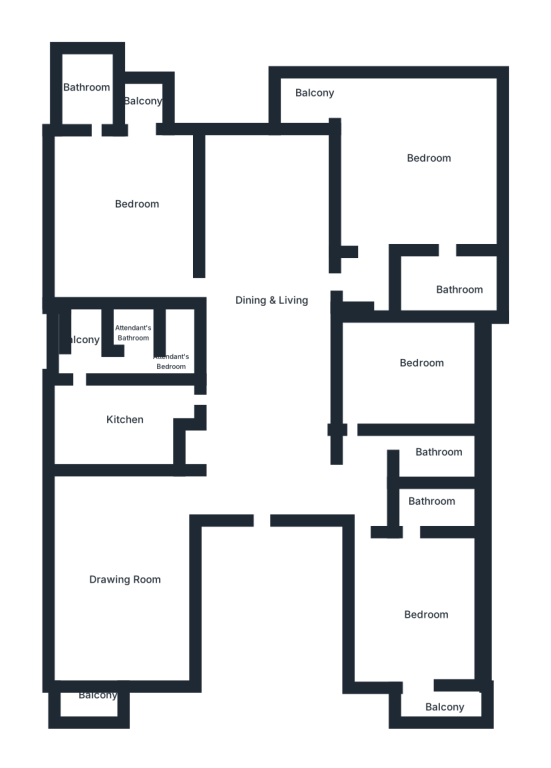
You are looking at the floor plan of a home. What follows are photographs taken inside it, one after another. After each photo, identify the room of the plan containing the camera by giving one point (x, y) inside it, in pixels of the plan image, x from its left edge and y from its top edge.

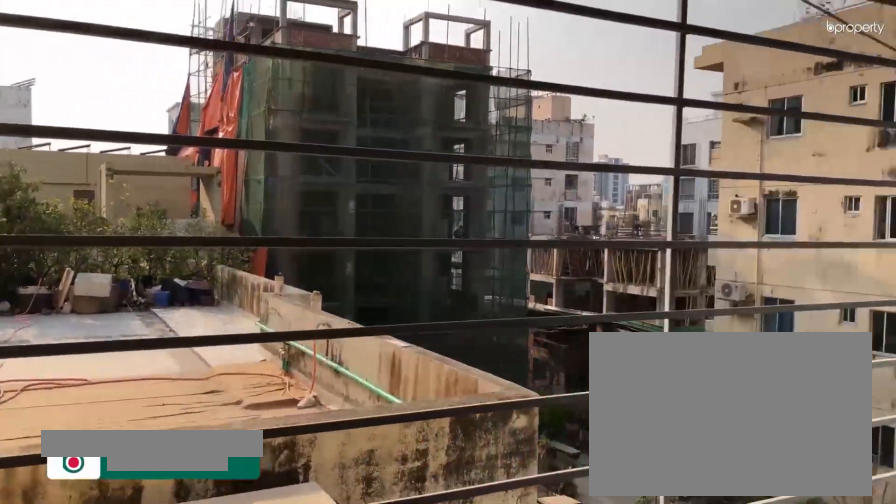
(88, 699)
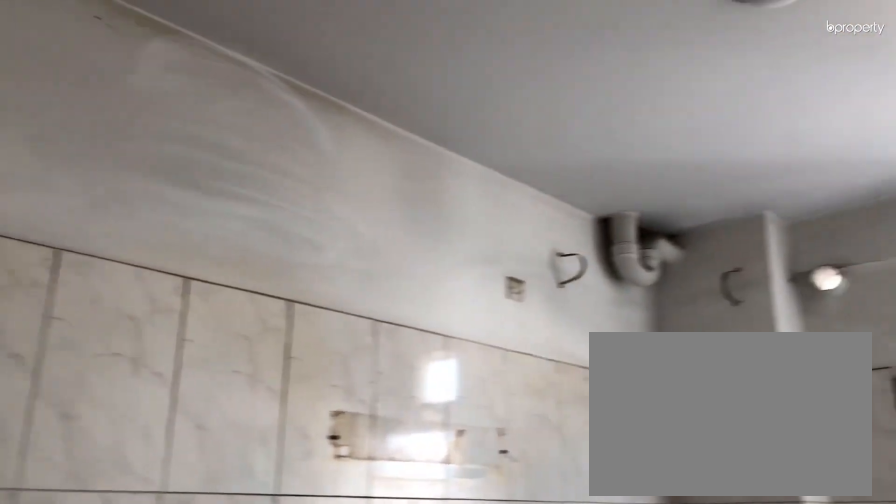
(126, 415)
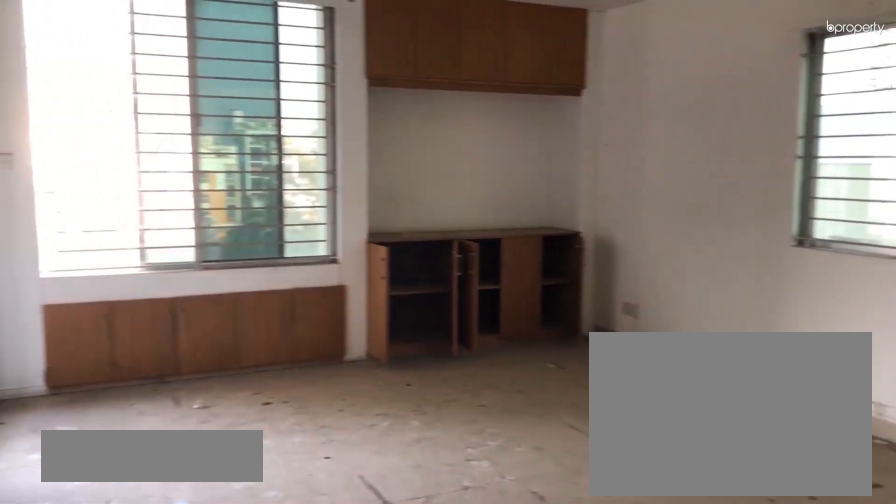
(437, 177)
